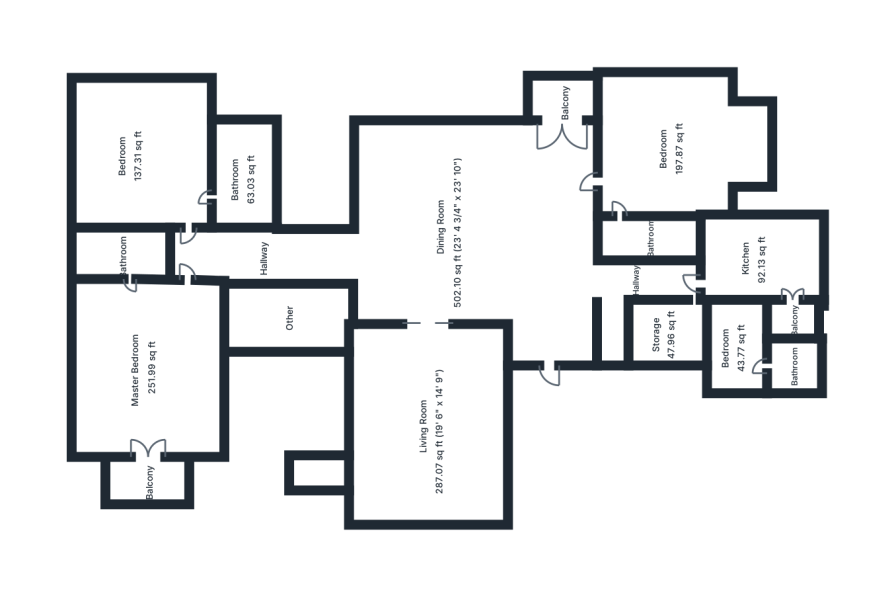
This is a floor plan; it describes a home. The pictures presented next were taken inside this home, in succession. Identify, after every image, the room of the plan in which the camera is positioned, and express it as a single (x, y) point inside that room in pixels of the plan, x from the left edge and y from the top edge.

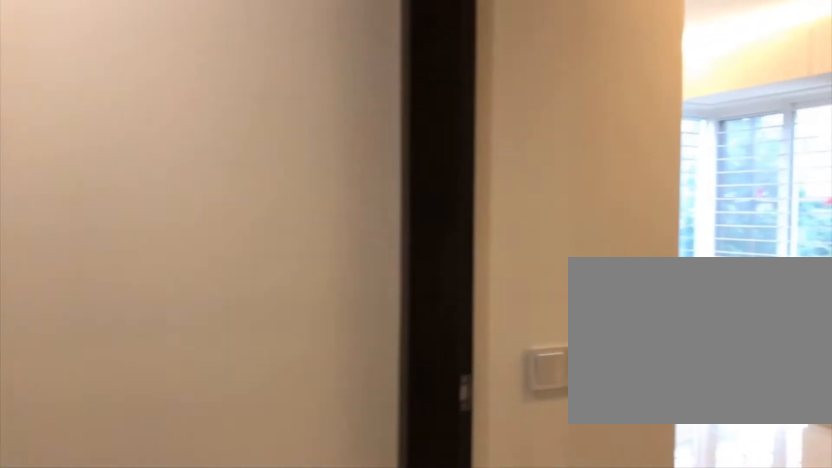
(149, 158)
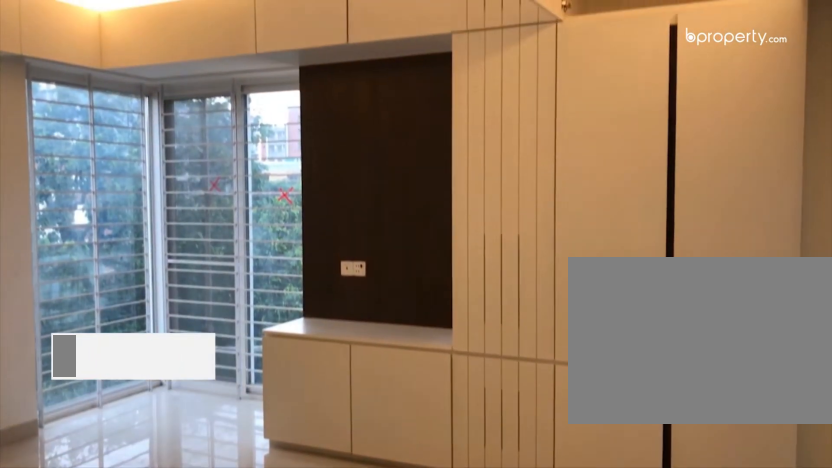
(149, 158)
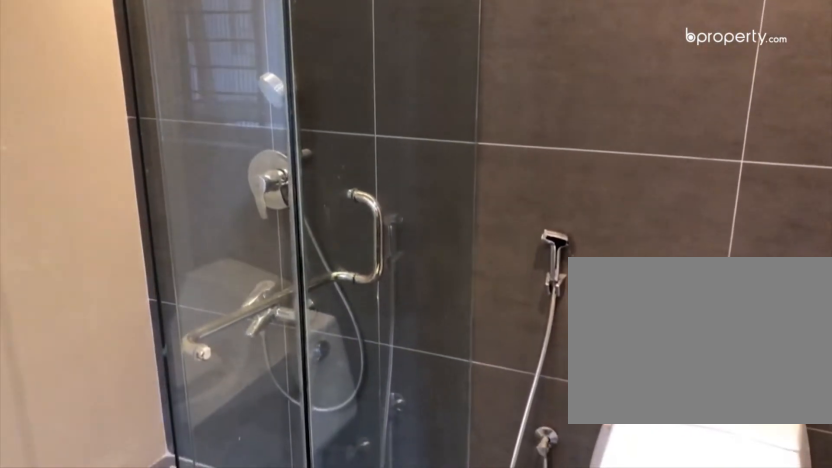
(243, 181)
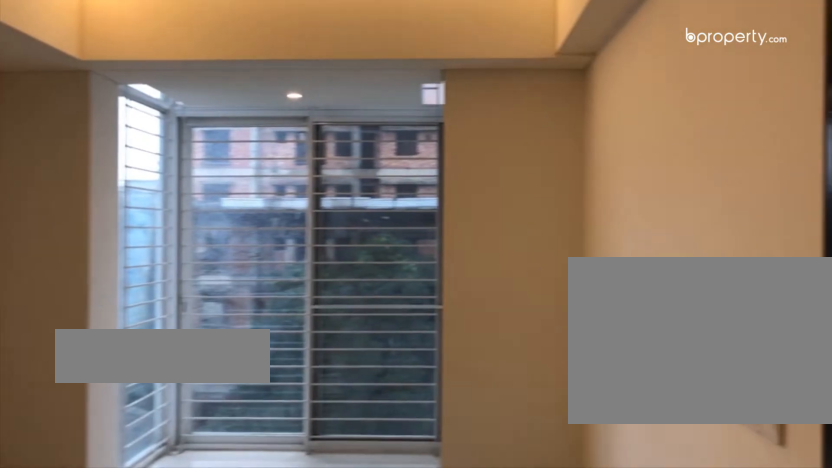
(644, 156)
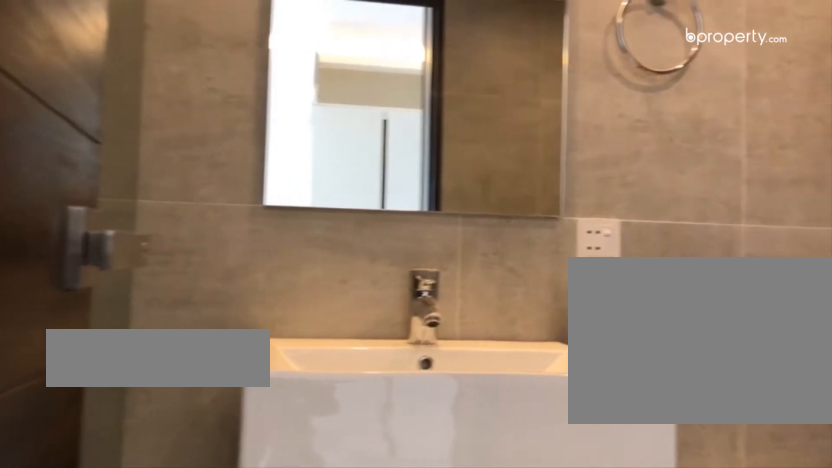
(635, 241)
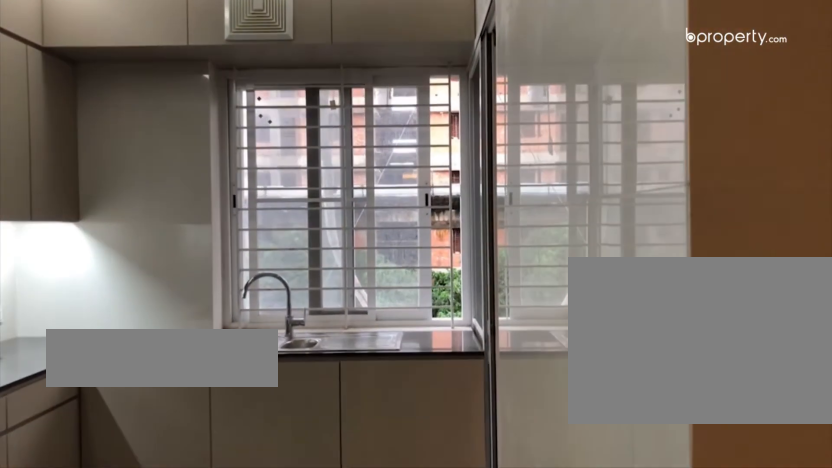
(726, 262)
